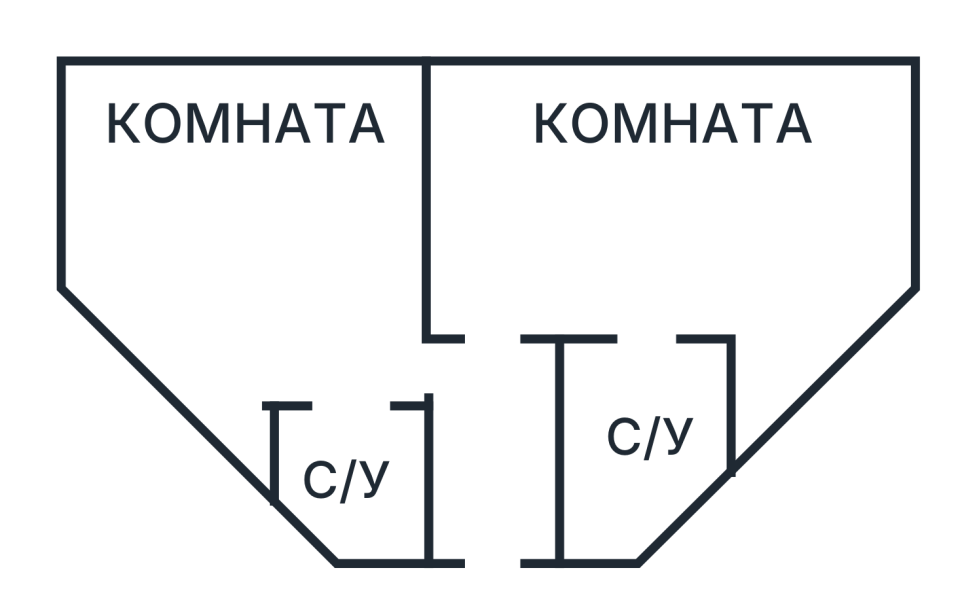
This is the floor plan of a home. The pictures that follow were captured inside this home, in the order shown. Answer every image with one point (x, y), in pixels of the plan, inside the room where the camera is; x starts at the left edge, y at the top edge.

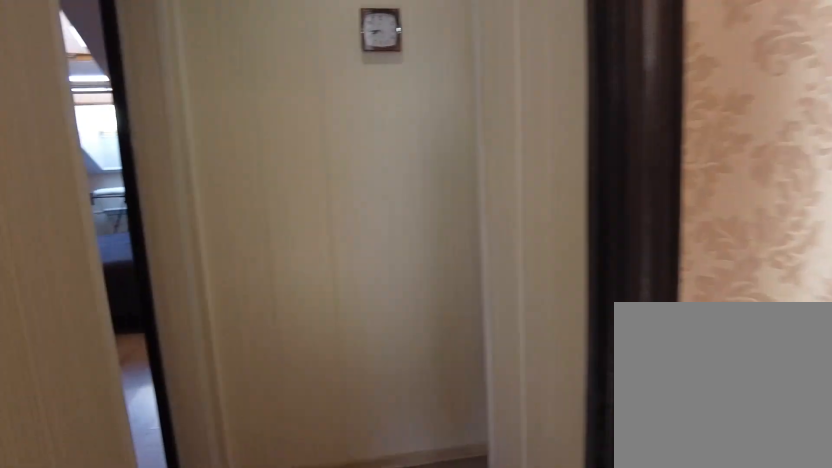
(402, 369)
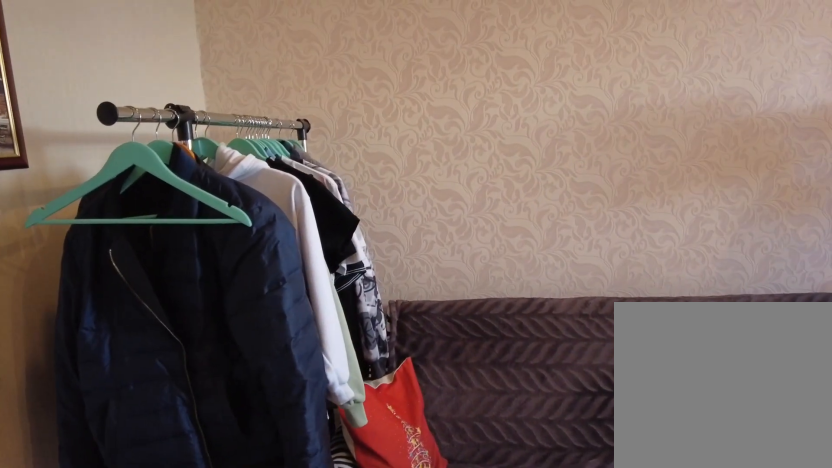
(539, 290)
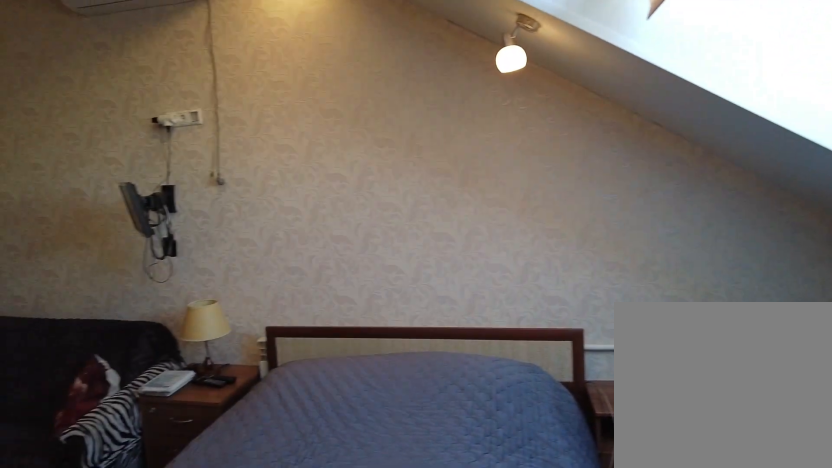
(539, 290)
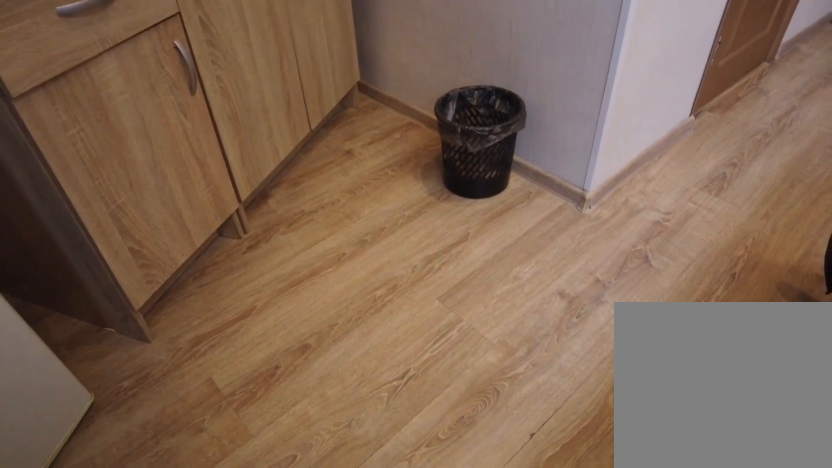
(867, 251)
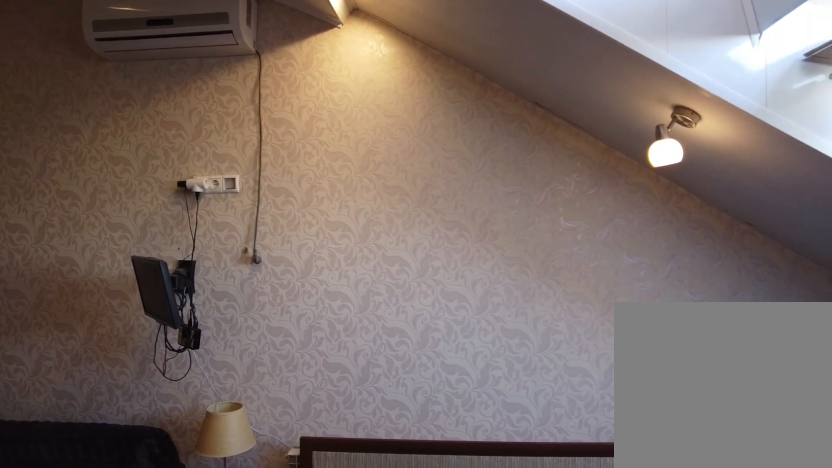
(653, 302)
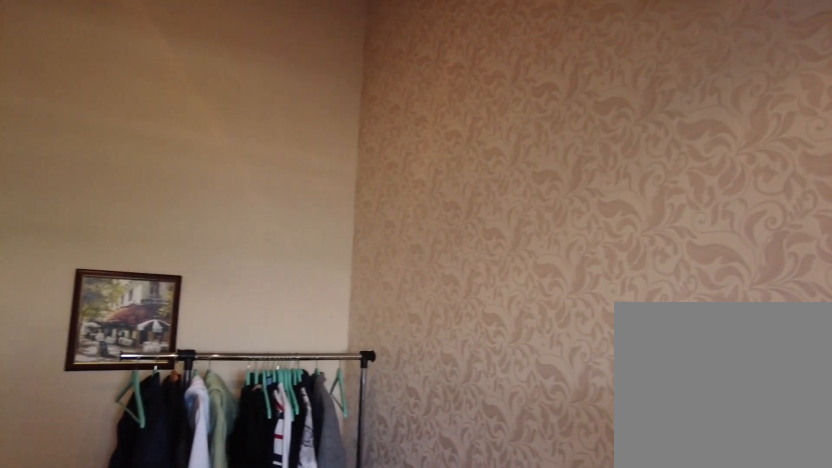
(653, 302)
